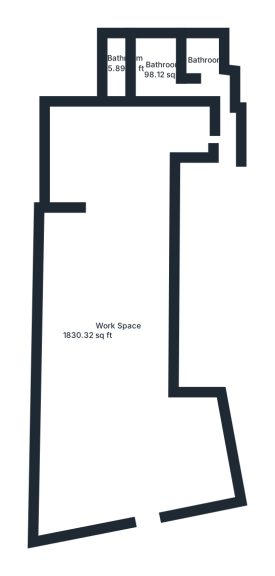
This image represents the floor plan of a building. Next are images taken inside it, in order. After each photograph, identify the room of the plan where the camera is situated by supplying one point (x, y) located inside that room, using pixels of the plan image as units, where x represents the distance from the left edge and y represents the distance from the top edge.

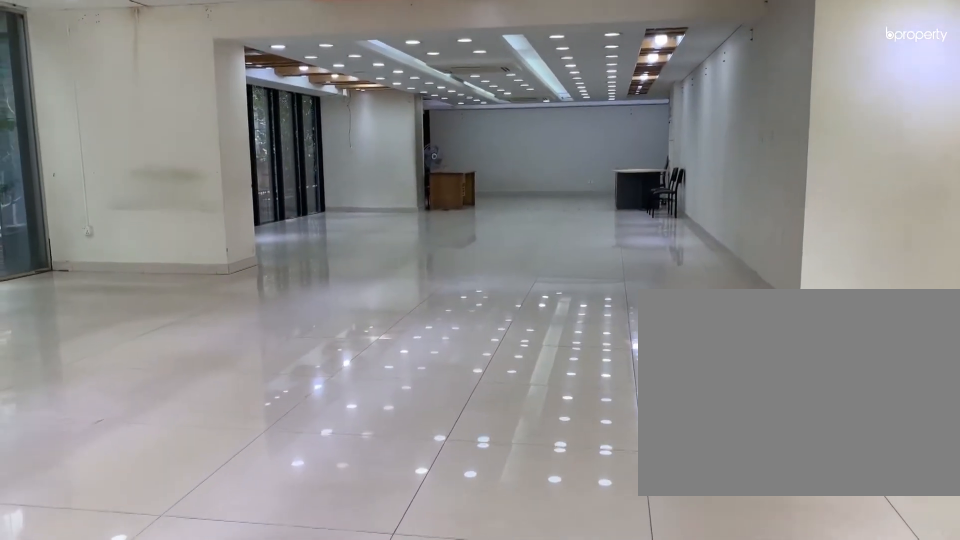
(110, 445)
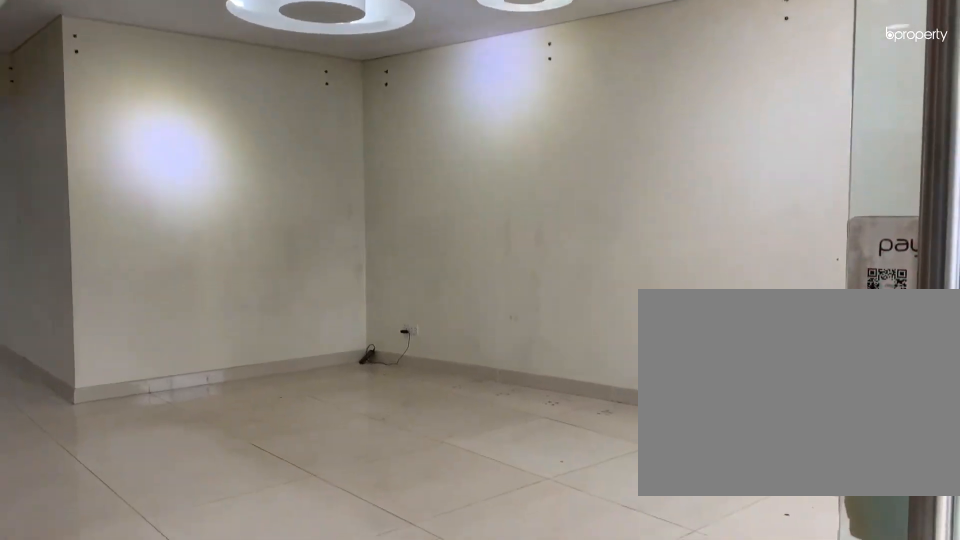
(112, 413)
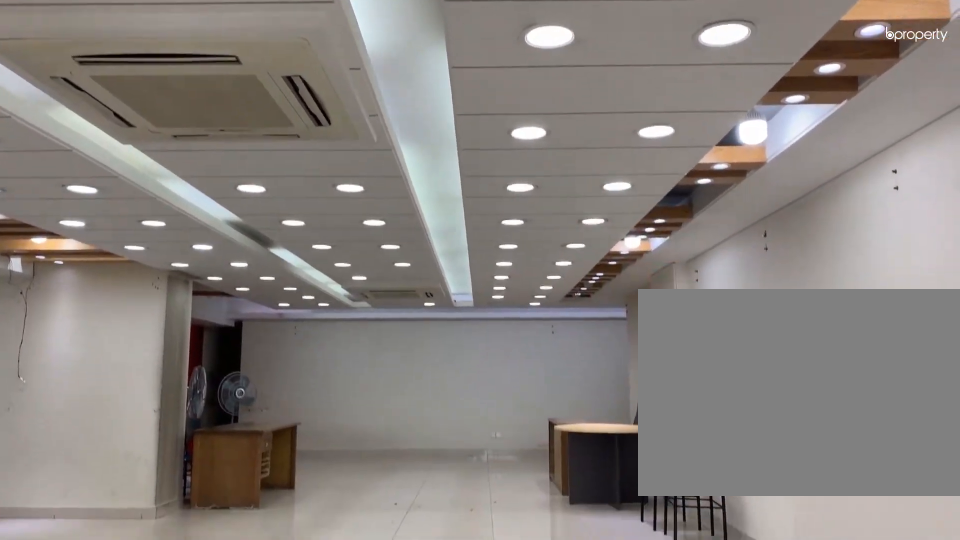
(106, 290)
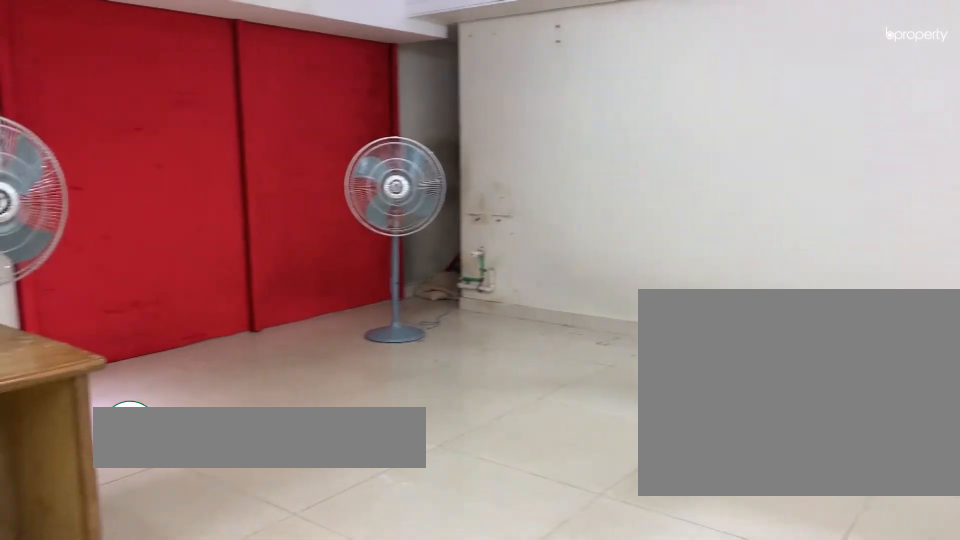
(115, 159)
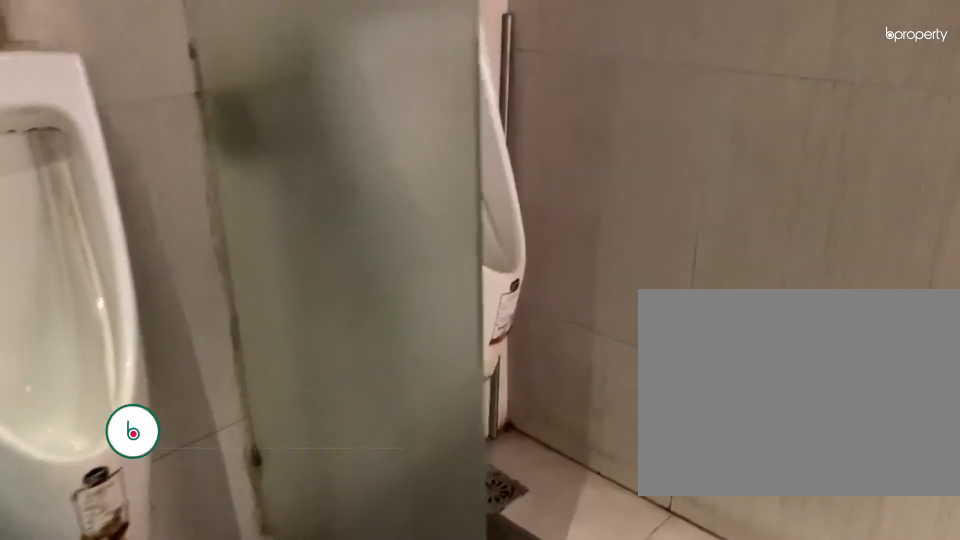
(153, 68)
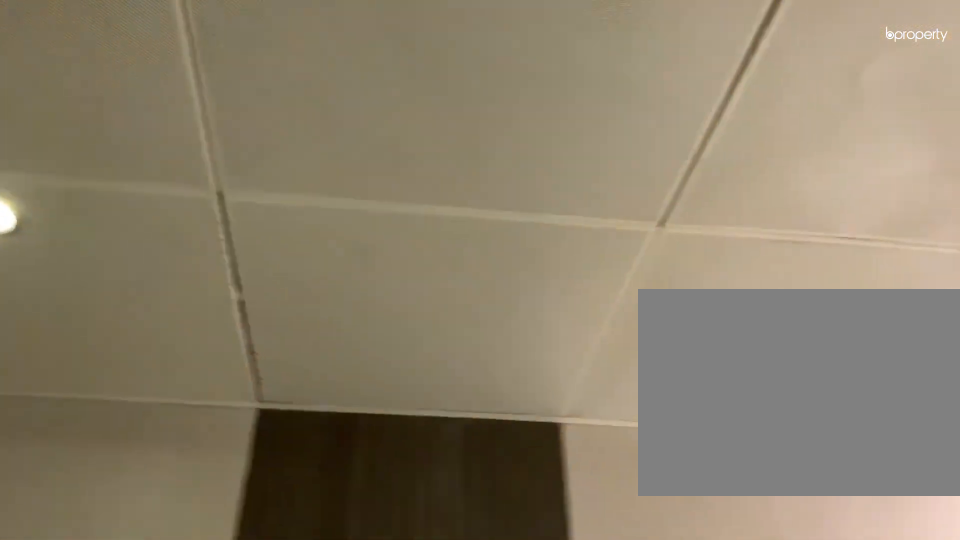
(153, 68)
